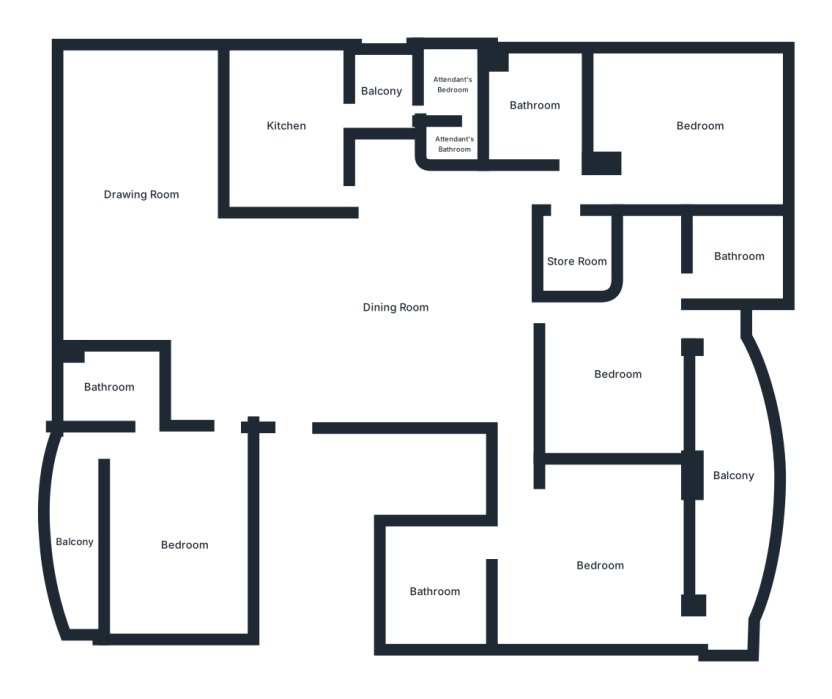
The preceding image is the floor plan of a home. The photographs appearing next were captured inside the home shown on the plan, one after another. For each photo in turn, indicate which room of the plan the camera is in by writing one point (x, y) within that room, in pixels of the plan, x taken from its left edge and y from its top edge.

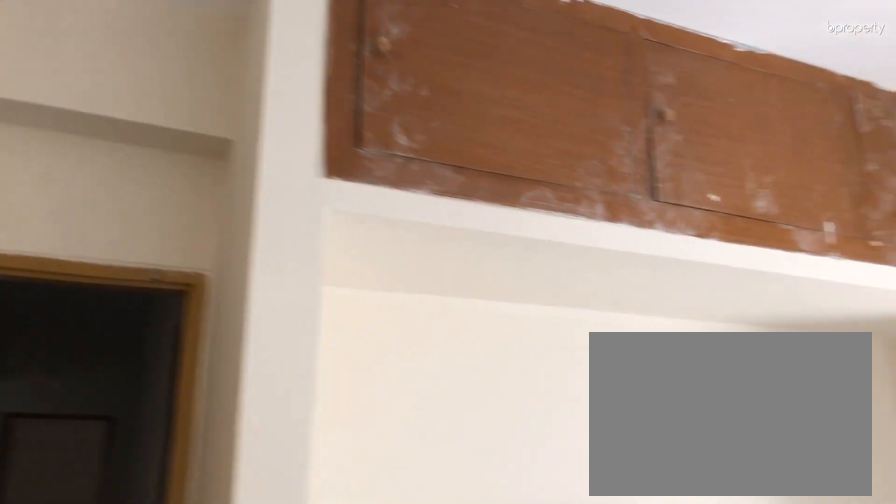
(687, 132)
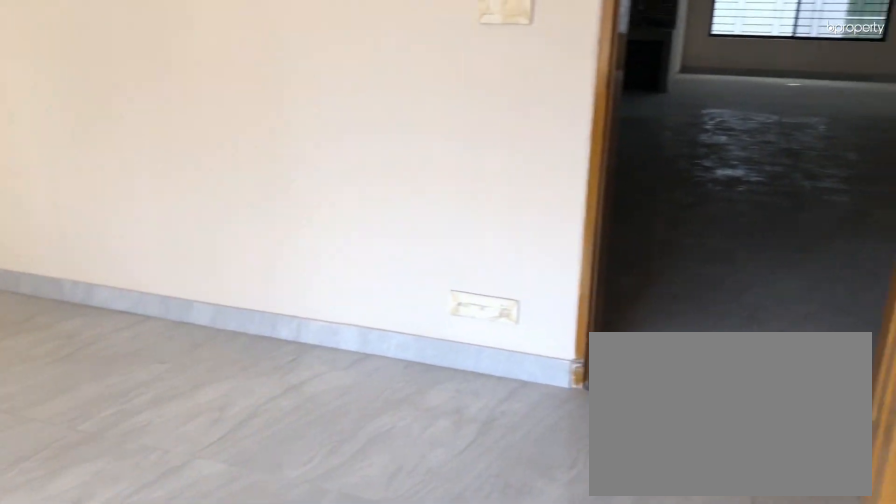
(613, 376)
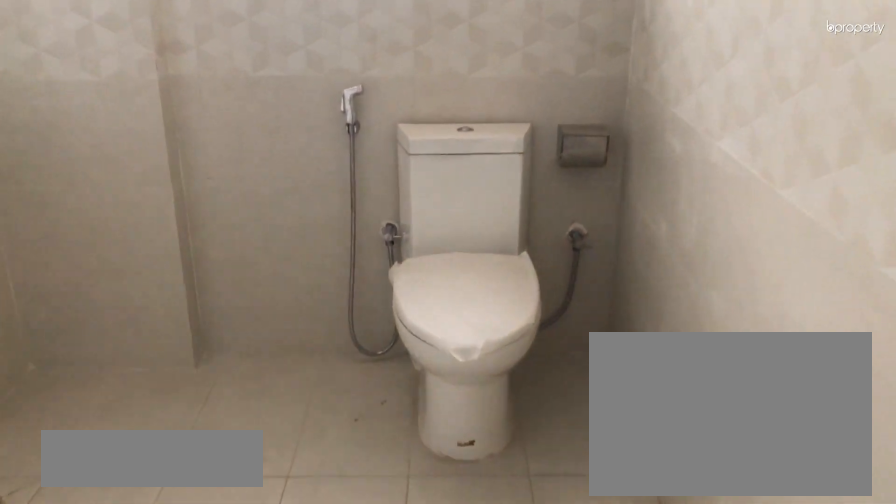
(731, 257)
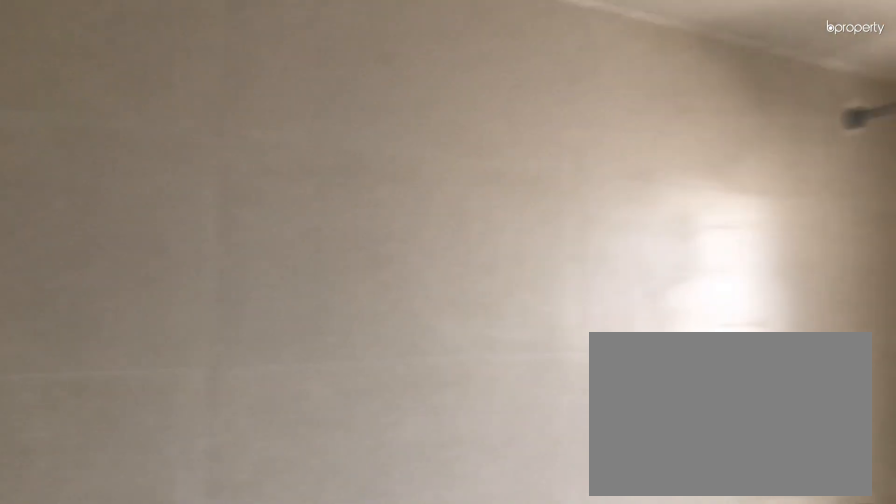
(731, 257)
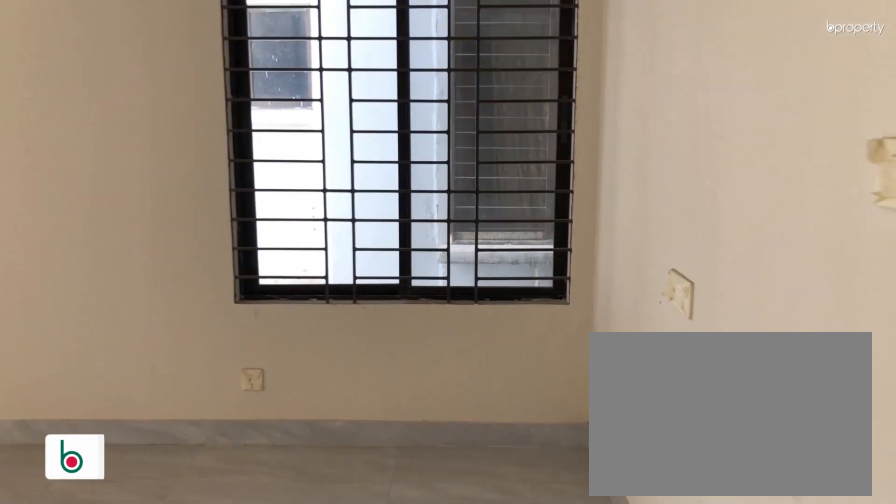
(593, 557)
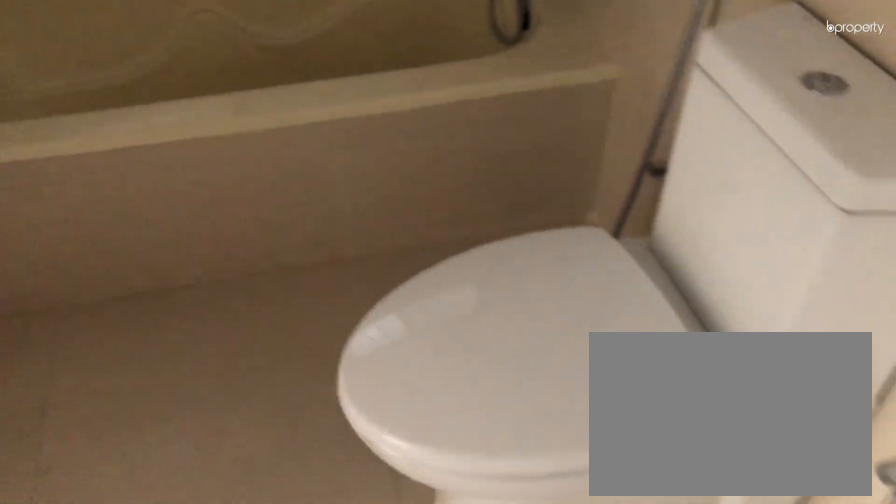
(431, 585)
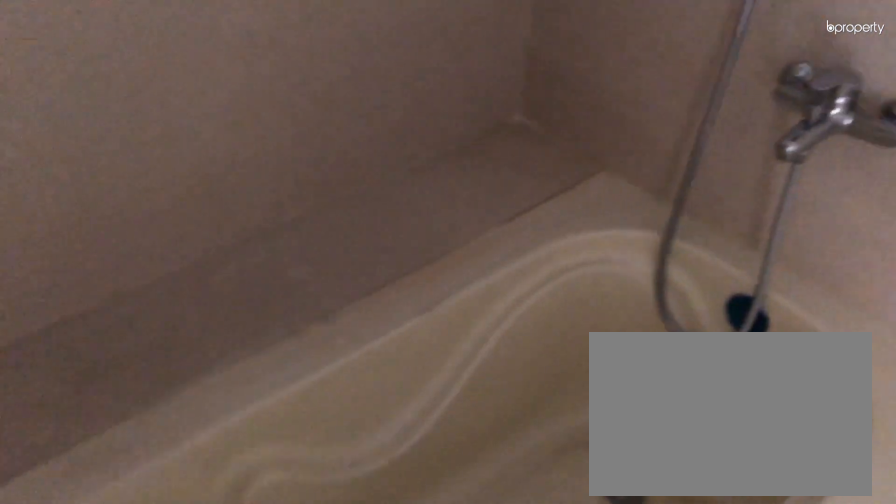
(431, 585)
